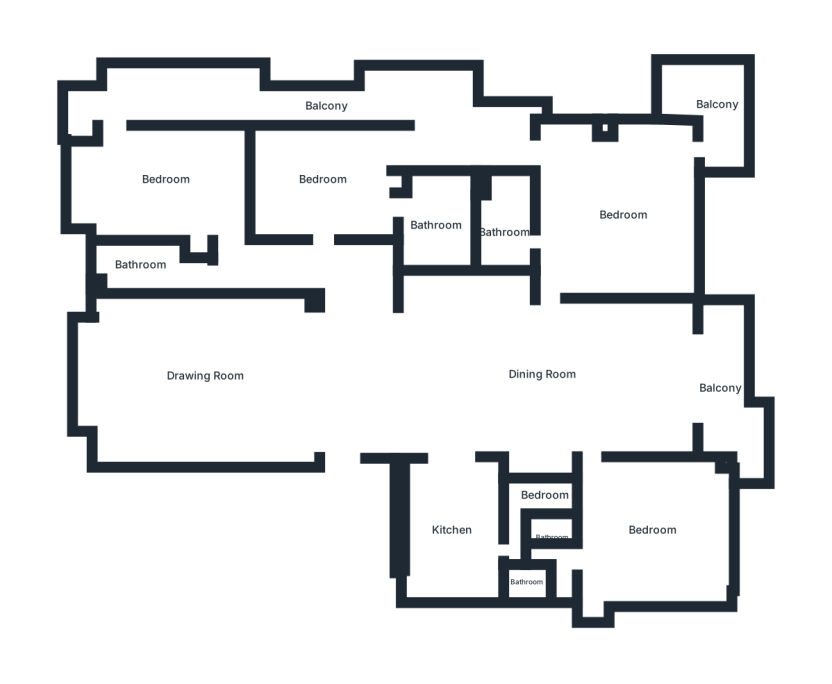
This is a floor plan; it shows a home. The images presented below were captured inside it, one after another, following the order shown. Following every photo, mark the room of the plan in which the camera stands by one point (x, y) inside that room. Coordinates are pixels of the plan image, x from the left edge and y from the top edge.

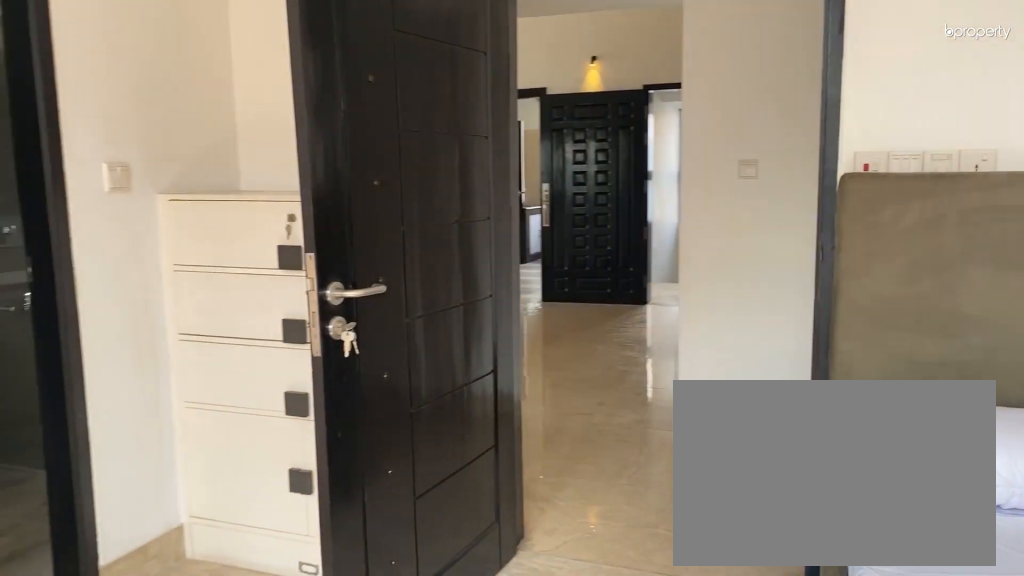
(321, 178)
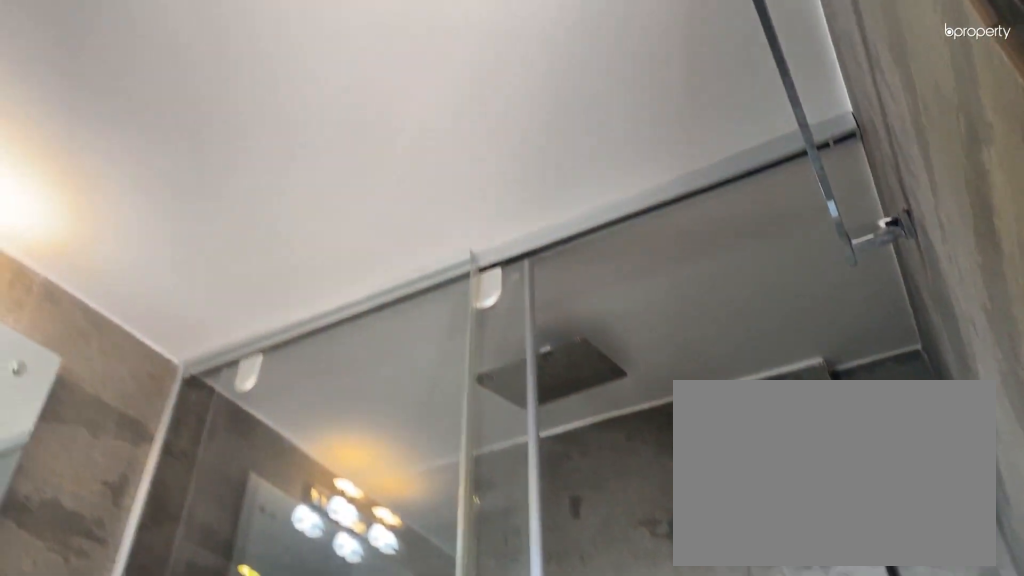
(434, 226)
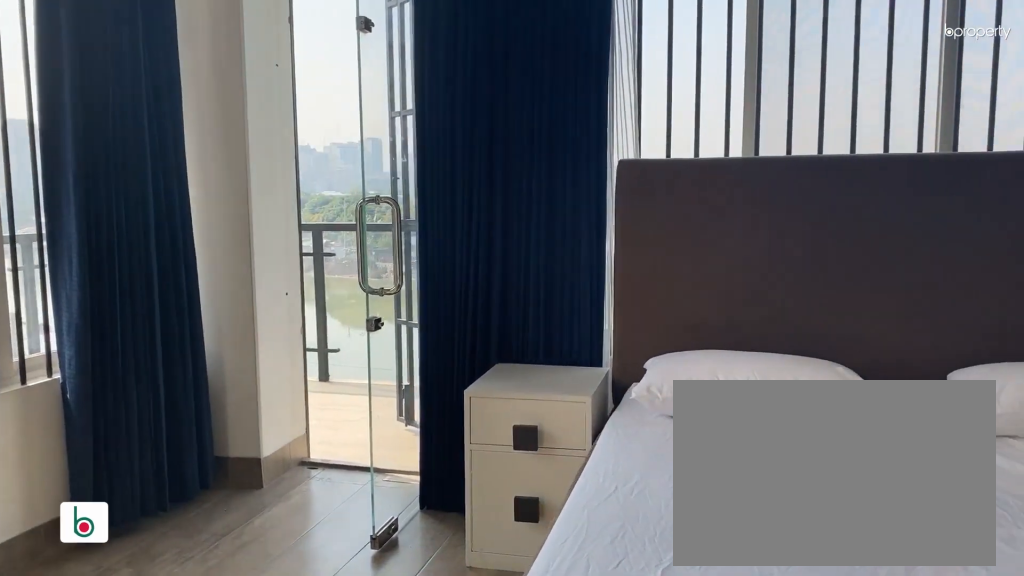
(613, 218)
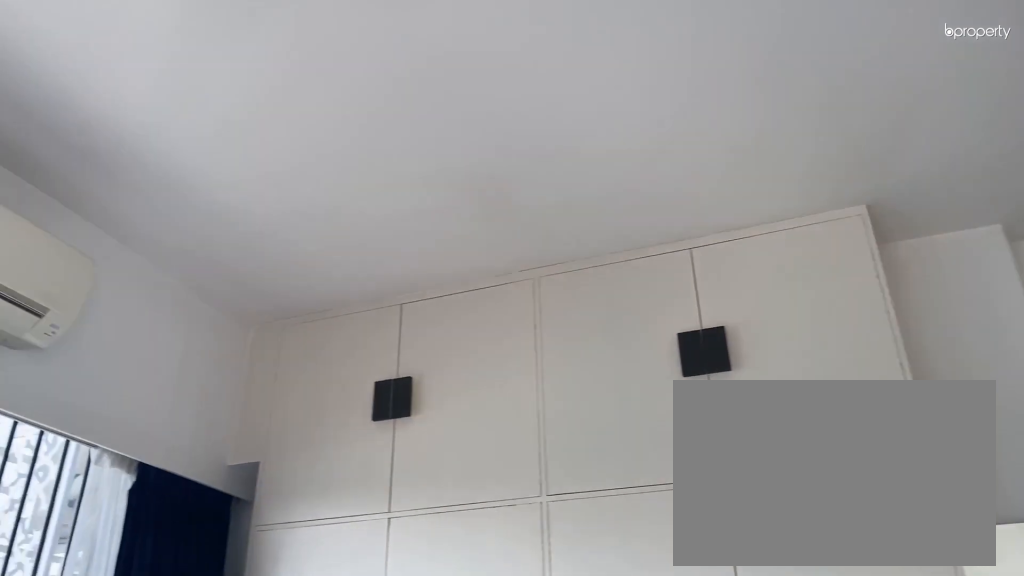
(613, 218)
